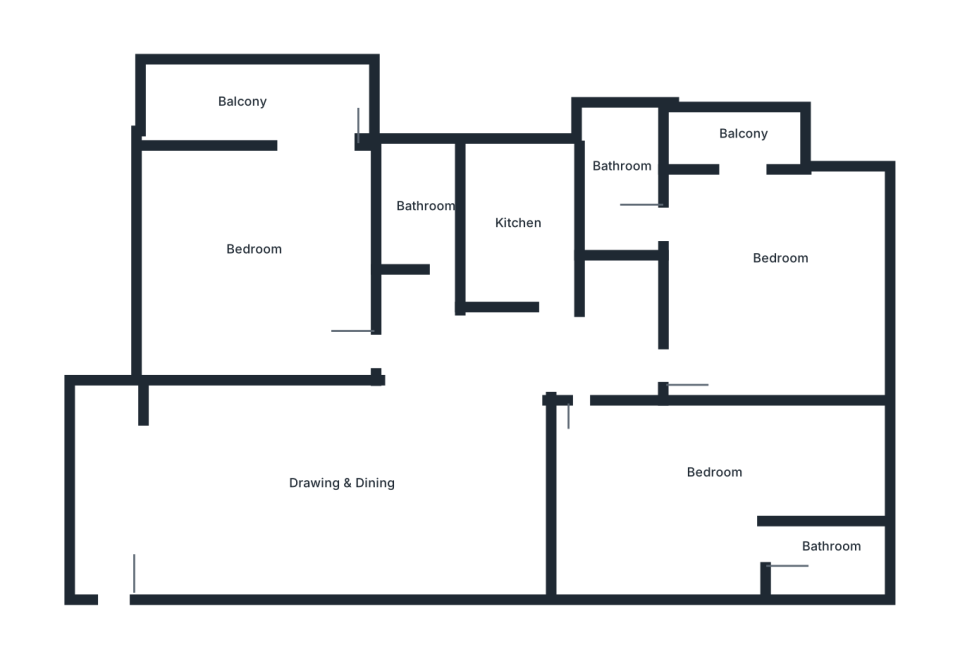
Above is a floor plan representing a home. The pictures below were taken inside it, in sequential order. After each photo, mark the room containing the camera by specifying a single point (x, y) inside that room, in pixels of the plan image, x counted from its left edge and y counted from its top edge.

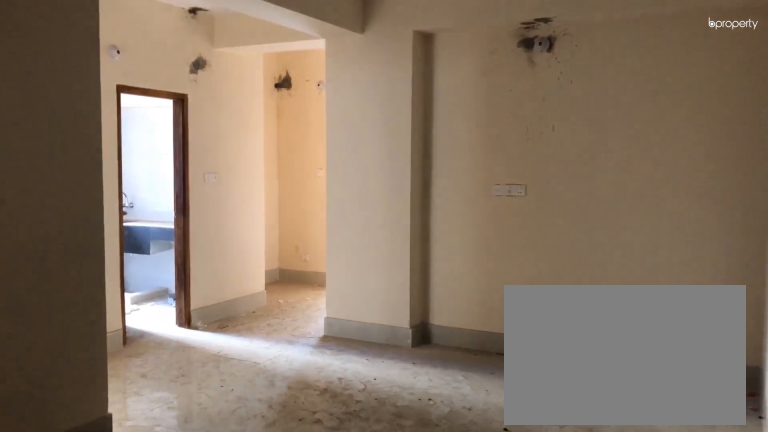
(112, 585)
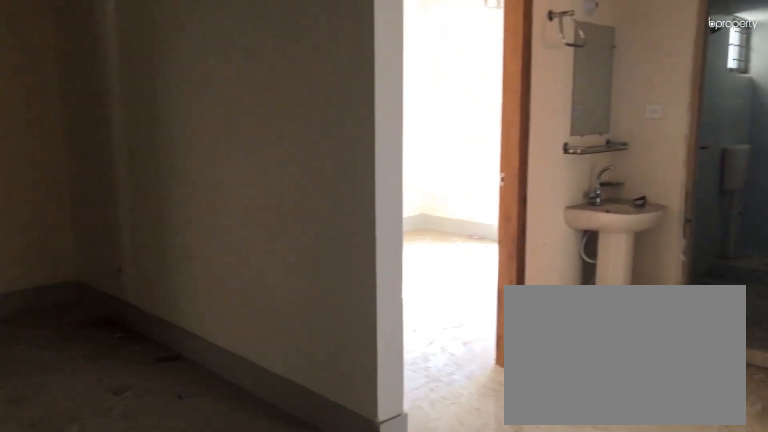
(309, 477)
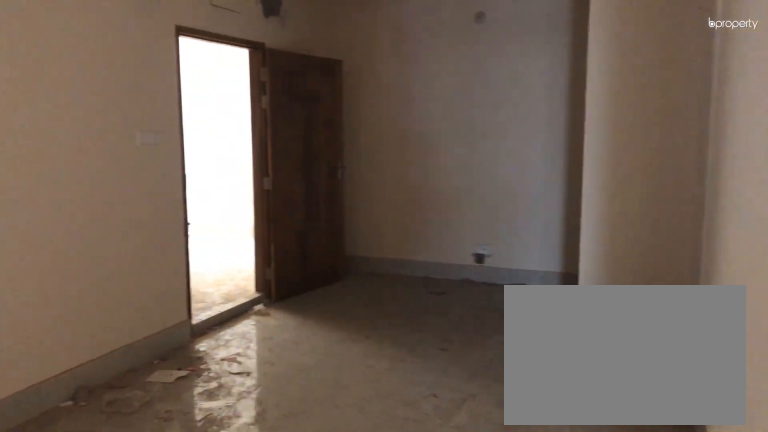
(310, 477)
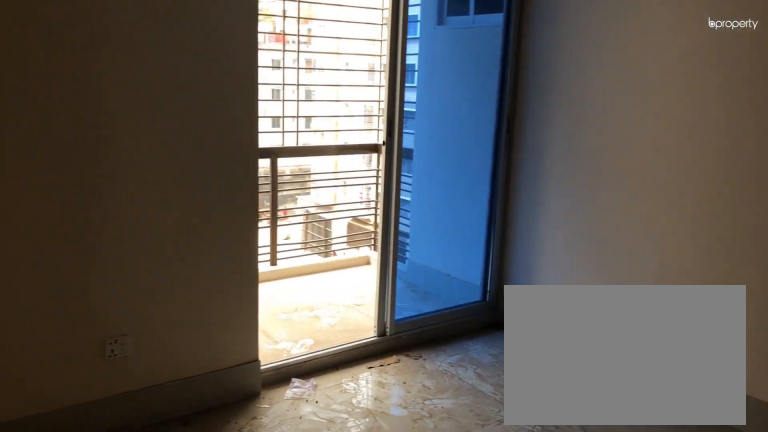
(259, 257)
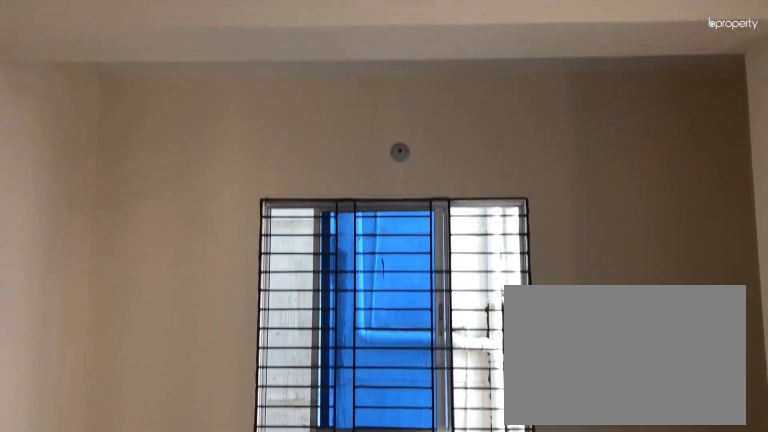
(259, 257)
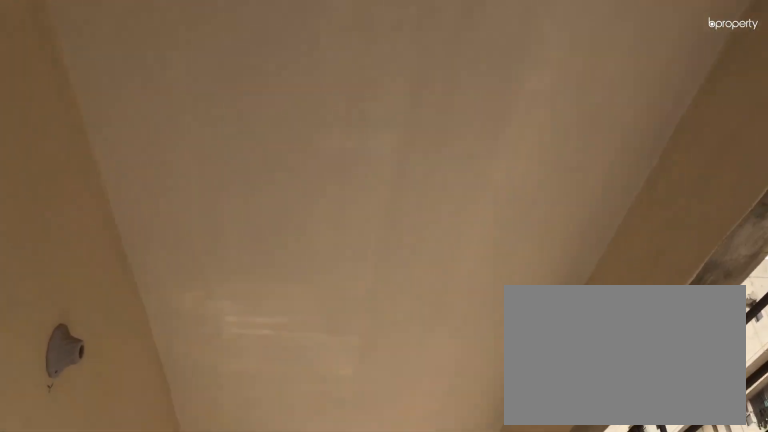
(255, 103)
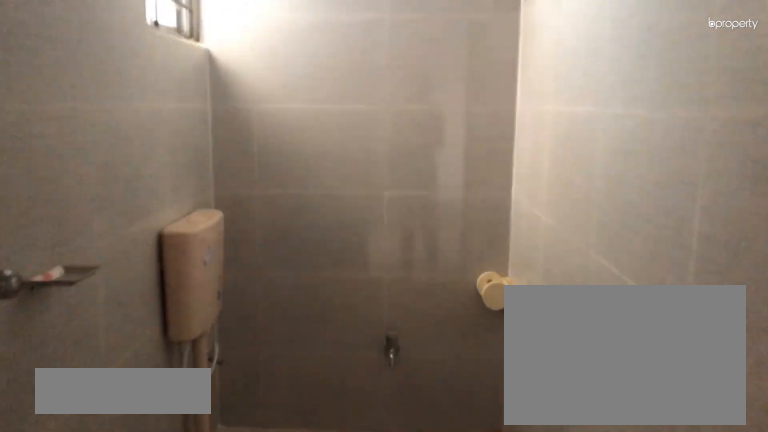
(428, 263)
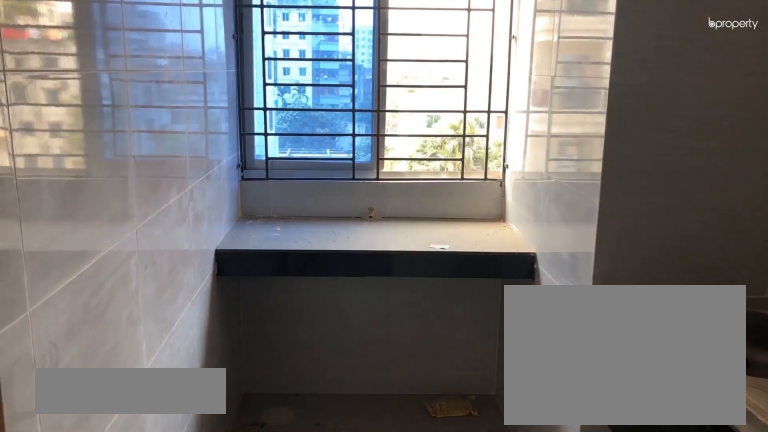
(535, 244)
